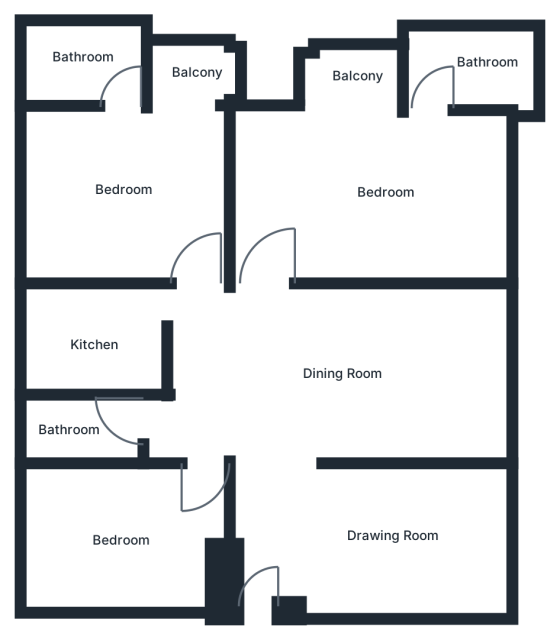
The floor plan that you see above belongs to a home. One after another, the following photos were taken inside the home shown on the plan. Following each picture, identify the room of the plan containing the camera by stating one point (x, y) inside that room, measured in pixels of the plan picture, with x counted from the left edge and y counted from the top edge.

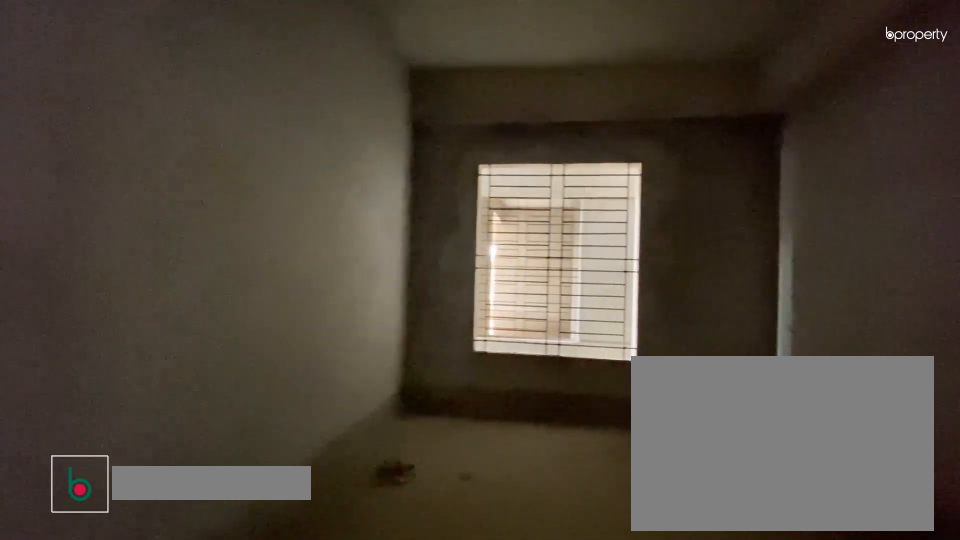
(379, 542)
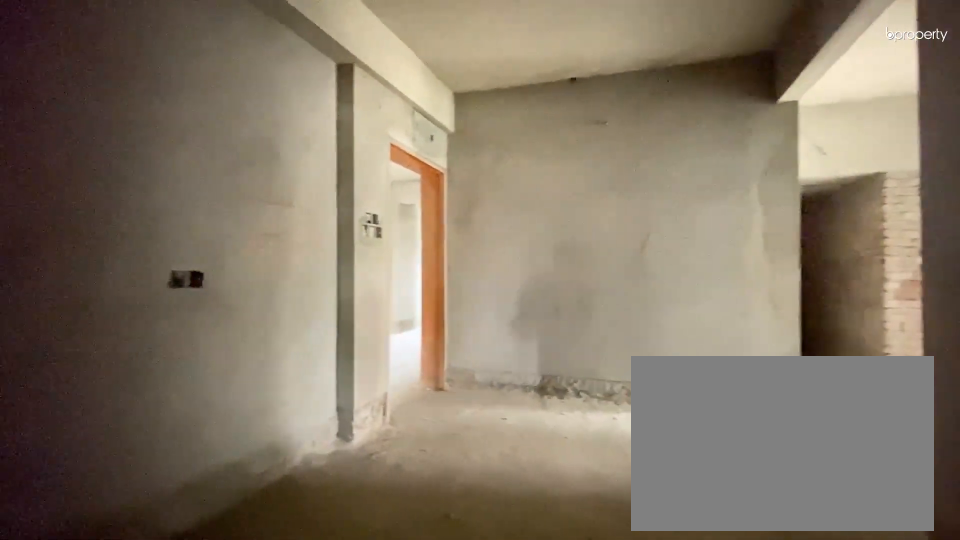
(323, 536)
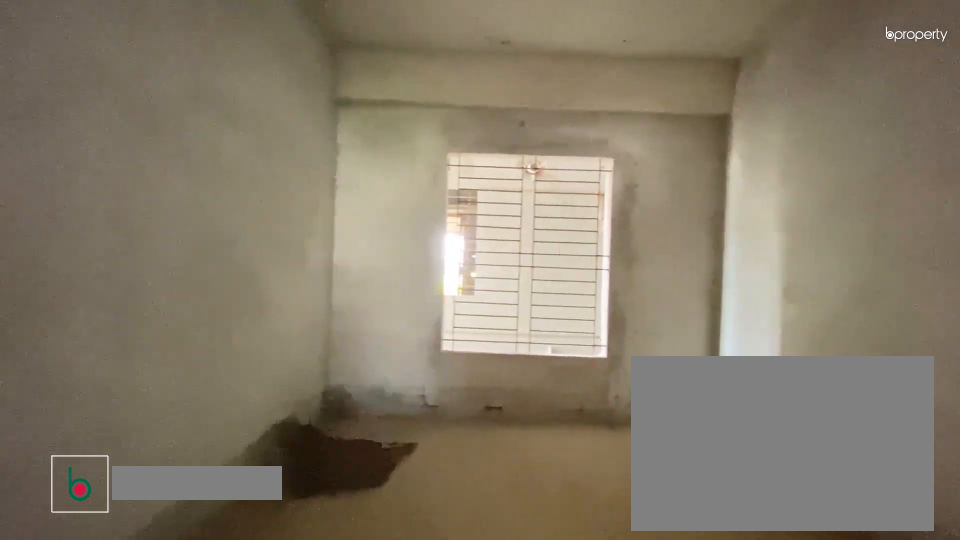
(296, 366)
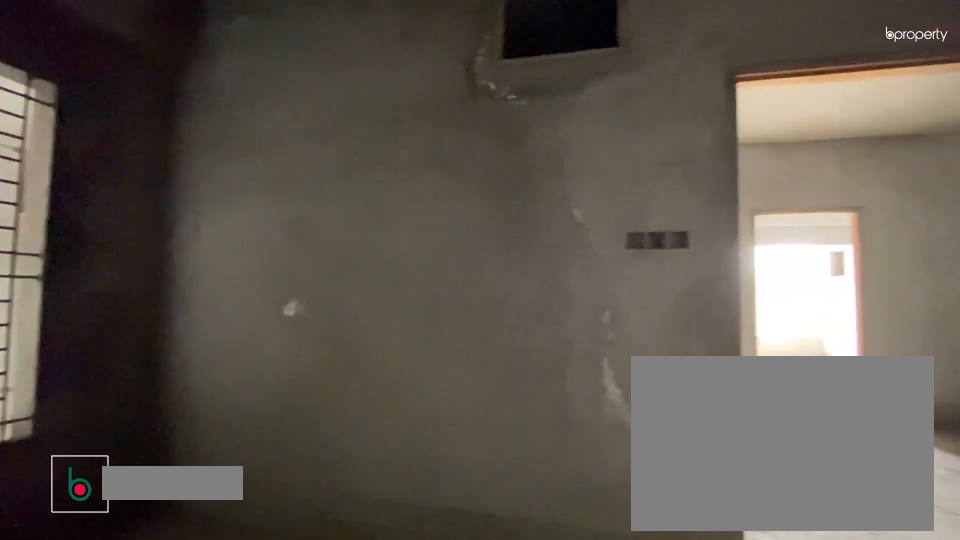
(151, 518)
